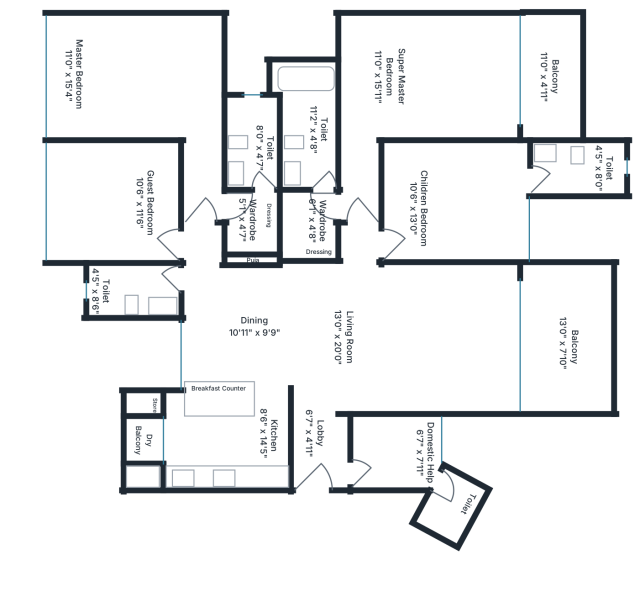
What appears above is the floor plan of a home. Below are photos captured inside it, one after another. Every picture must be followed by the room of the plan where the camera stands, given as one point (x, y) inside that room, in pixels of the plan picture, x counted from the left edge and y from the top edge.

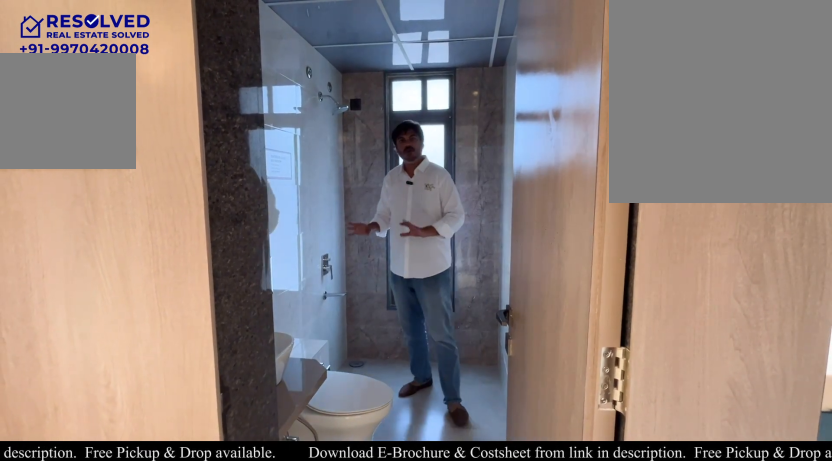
(133, 290)
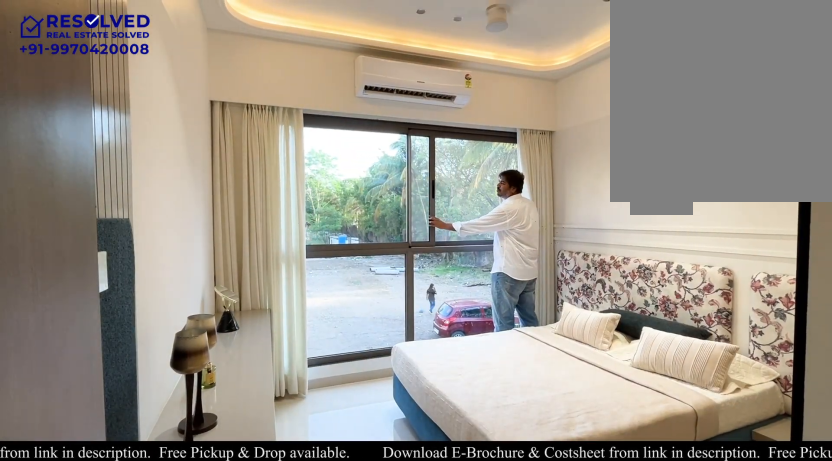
(116, 201)
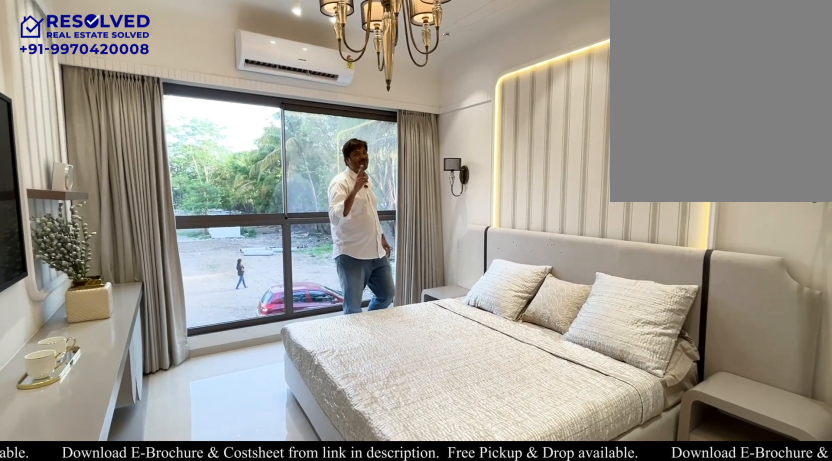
(146, 90)
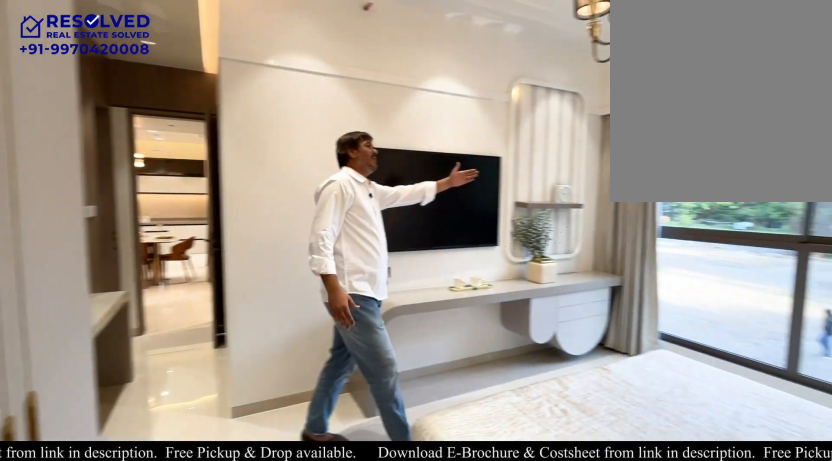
(146, 90)
